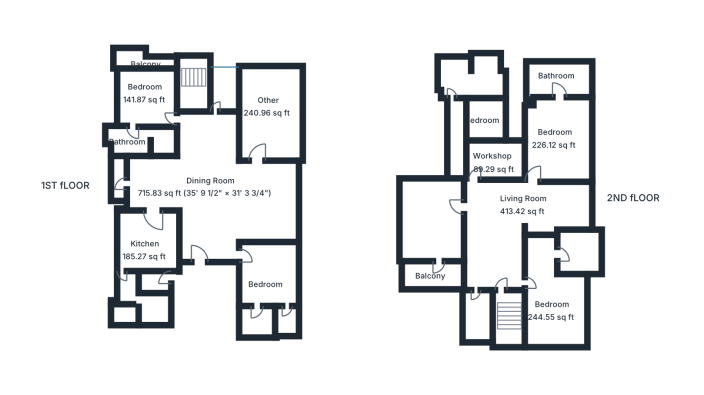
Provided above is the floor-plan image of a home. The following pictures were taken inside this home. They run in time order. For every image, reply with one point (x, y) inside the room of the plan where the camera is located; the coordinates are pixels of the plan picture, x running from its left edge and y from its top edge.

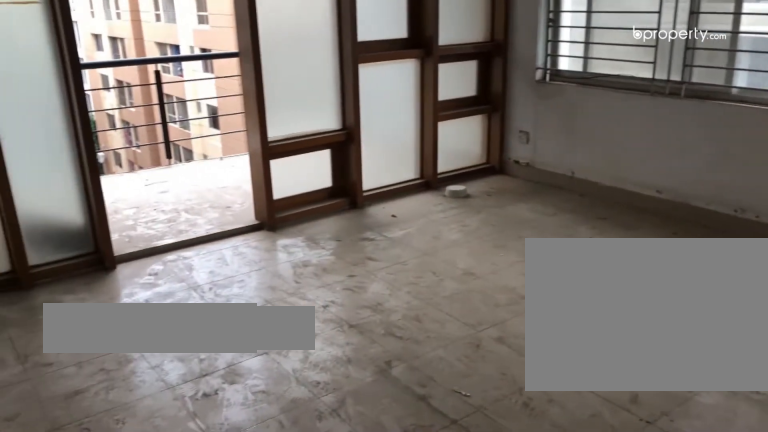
(455, 223)
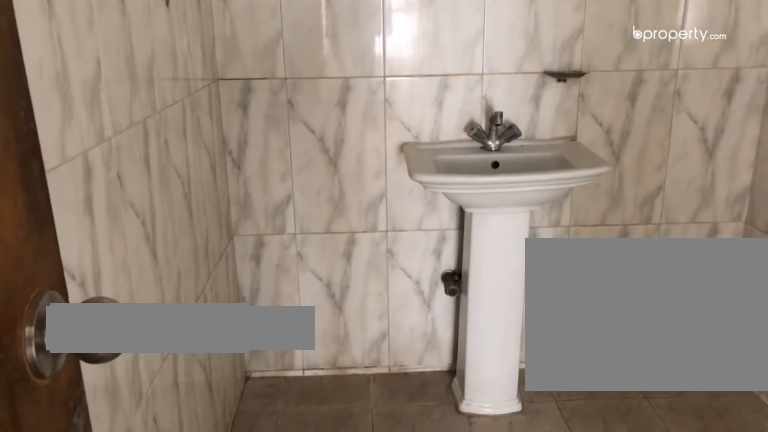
(462, 73)
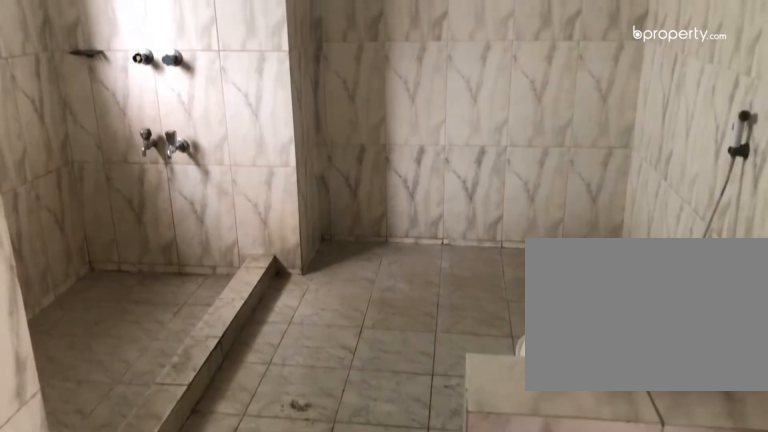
(462, 73)
